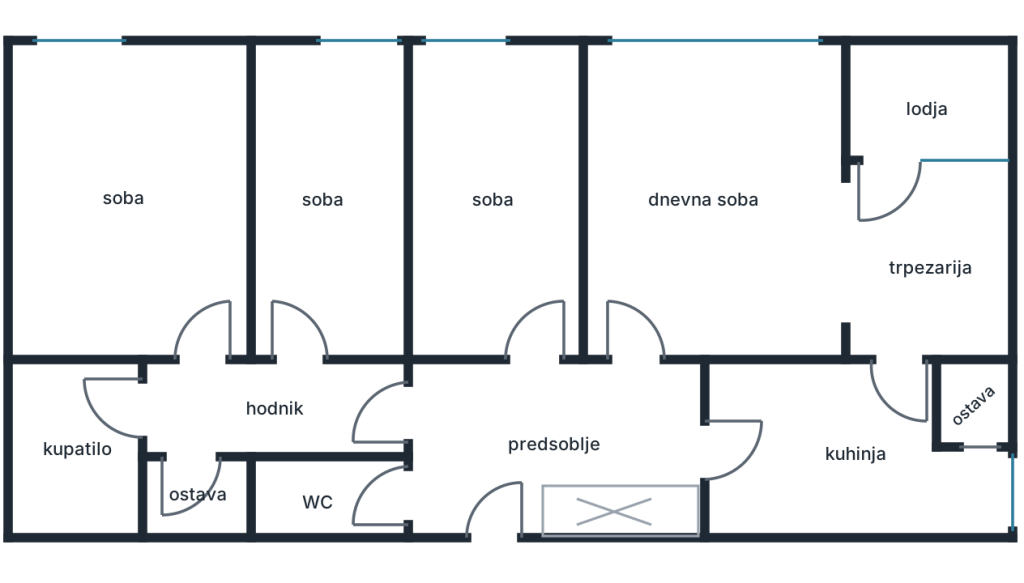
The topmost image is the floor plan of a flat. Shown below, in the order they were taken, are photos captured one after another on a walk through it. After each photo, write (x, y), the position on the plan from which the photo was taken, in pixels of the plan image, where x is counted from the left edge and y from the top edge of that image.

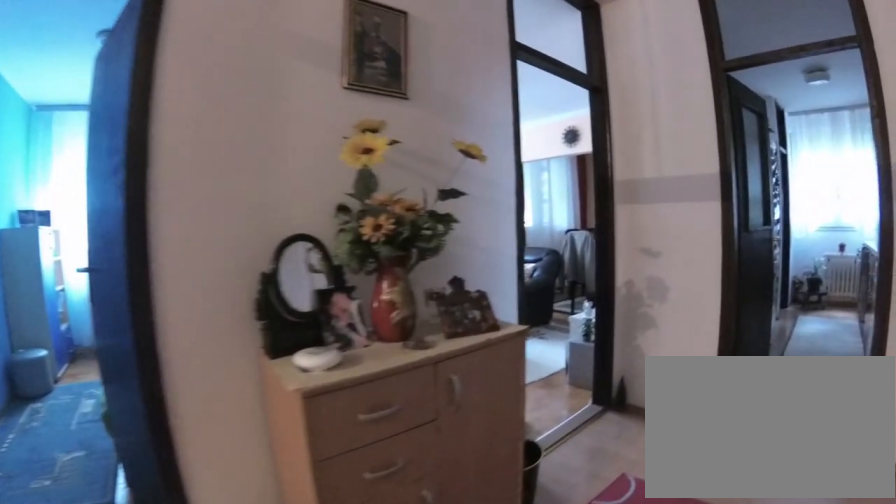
(473, 511)
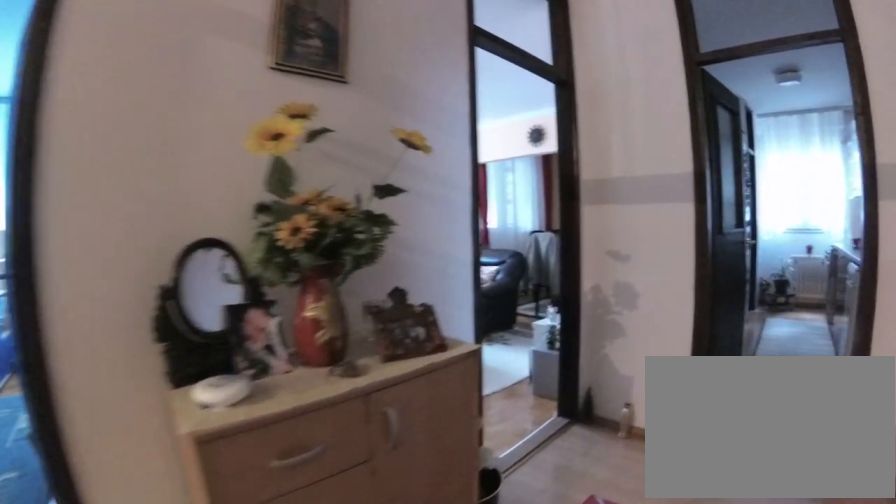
(474, 498)
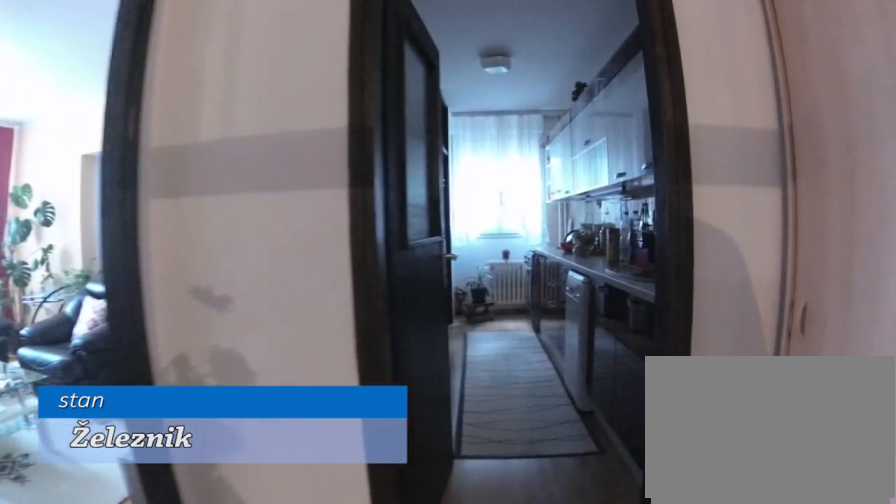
(565, 454)
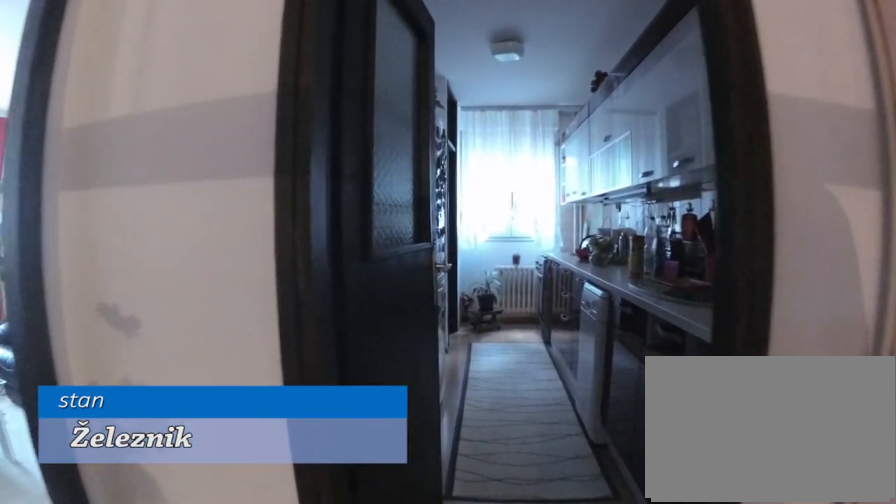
(602, 455)
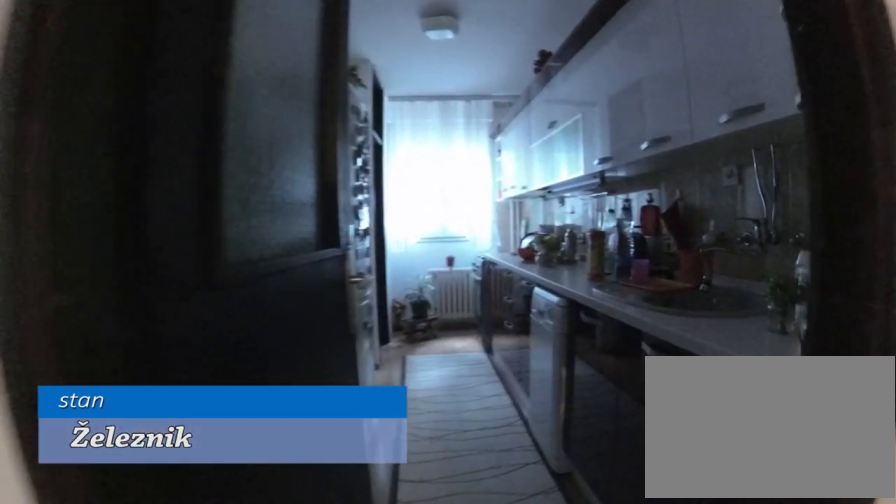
(638, 456)
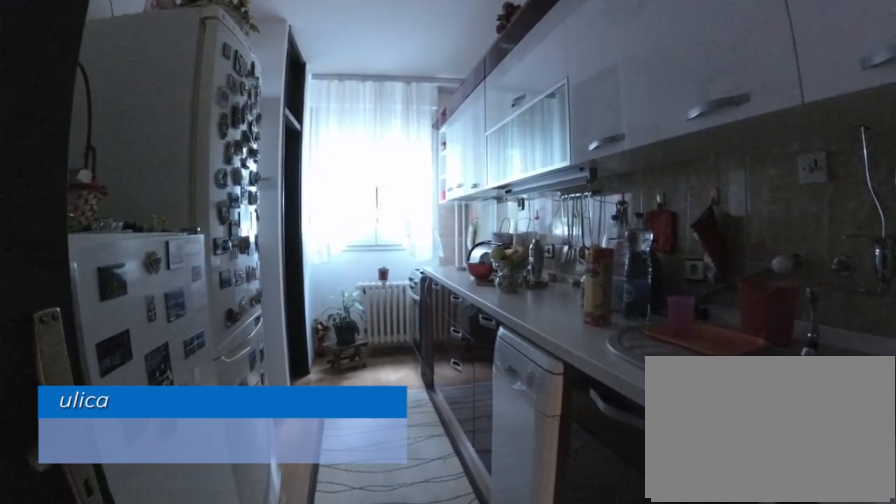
(697, 458)
